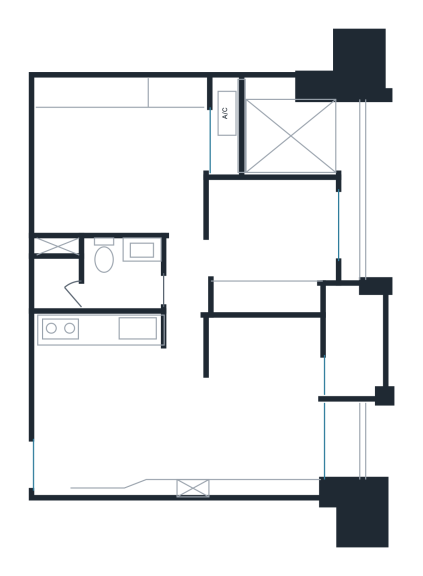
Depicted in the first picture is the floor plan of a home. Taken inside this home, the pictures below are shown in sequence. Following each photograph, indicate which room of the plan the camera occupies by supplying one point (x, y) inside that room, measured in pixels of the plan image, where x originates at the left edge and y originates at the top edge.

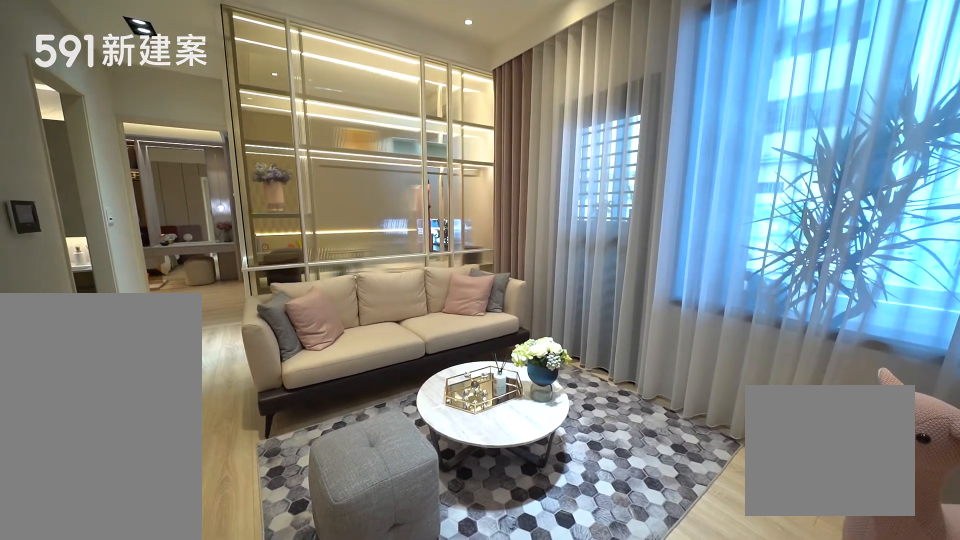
(245, 406)
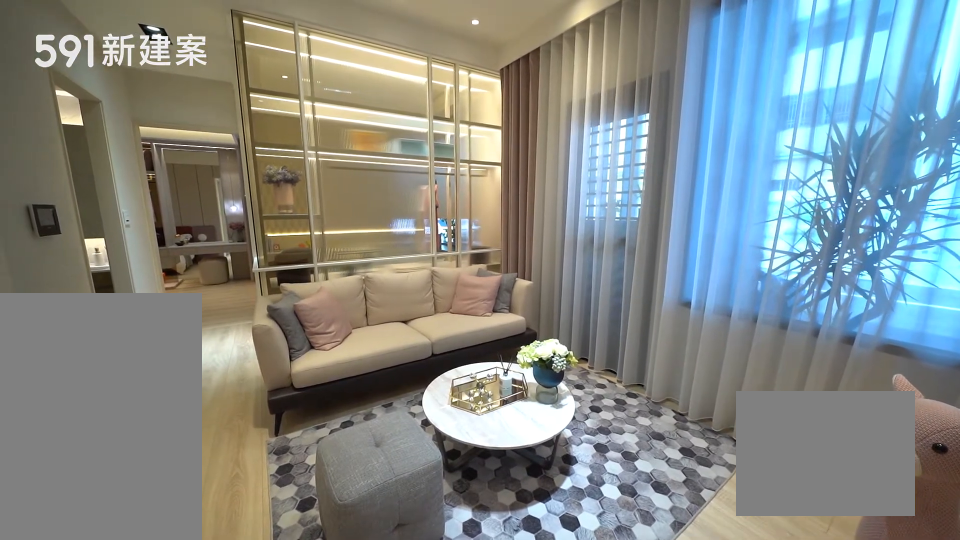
(245, 406)
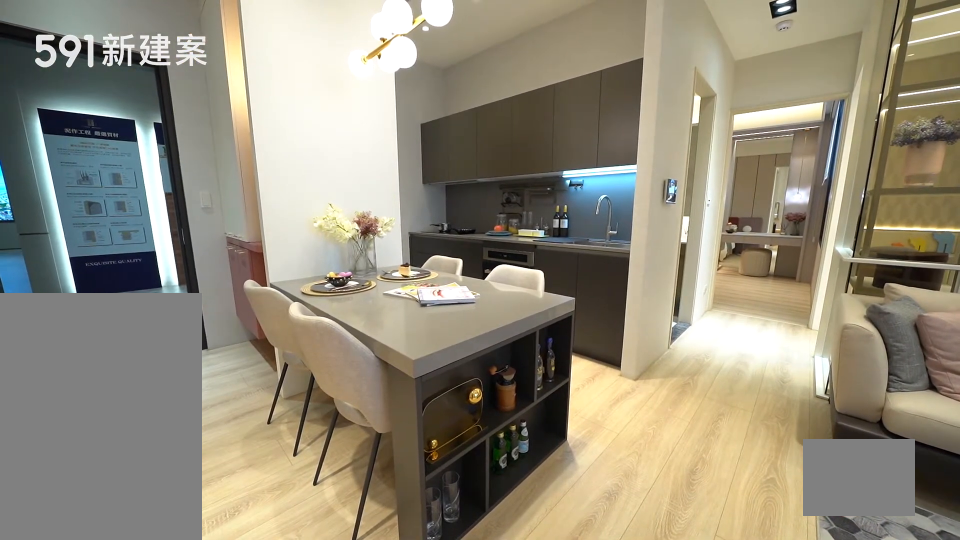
(97, 400)
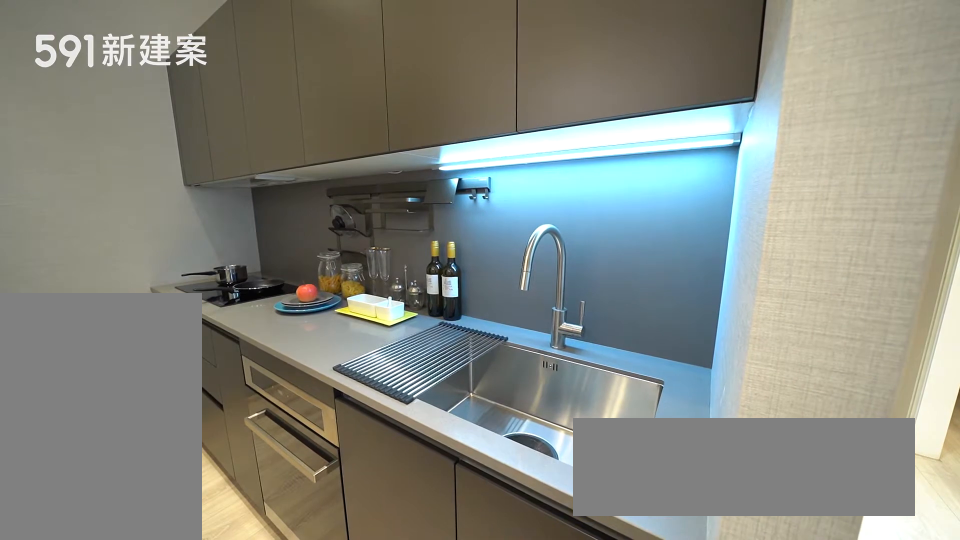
(93, 336)
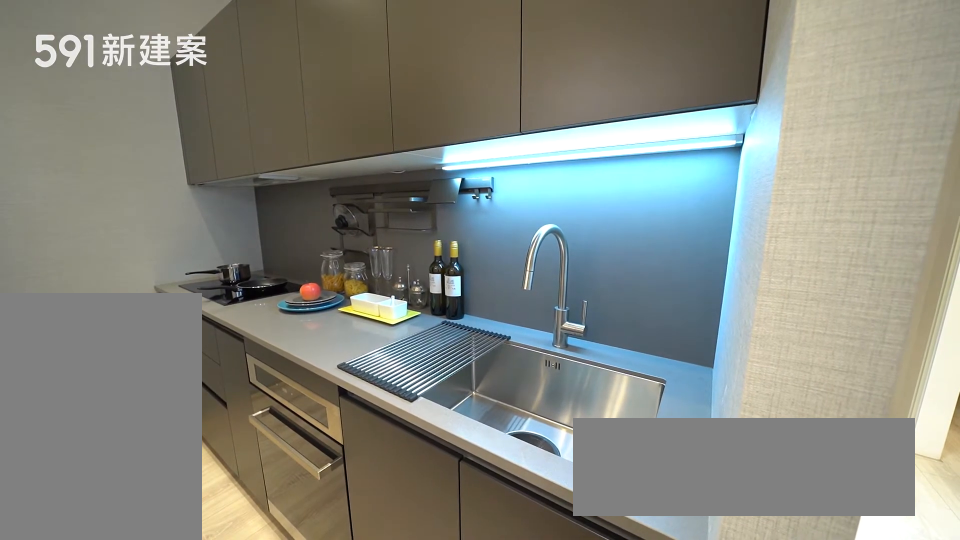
(93, 336)
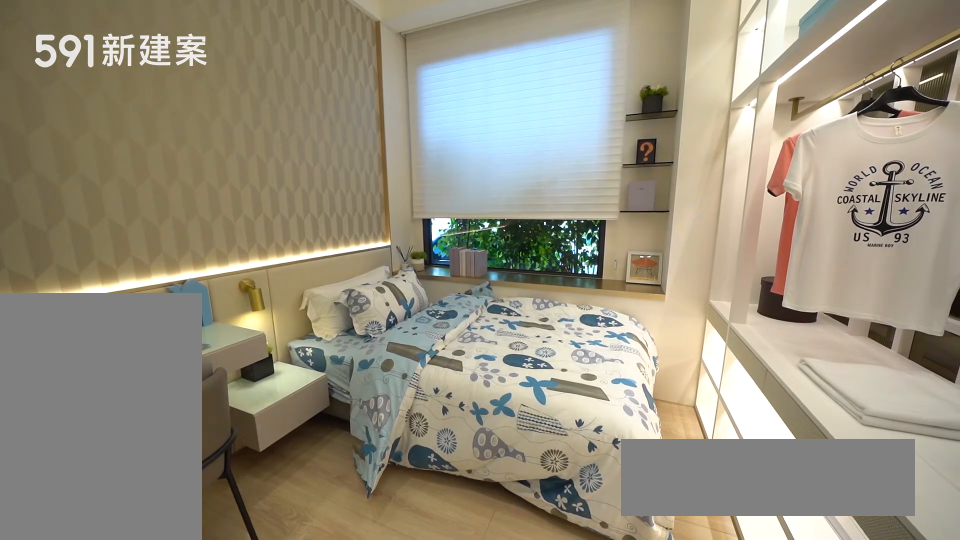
(275, 244)
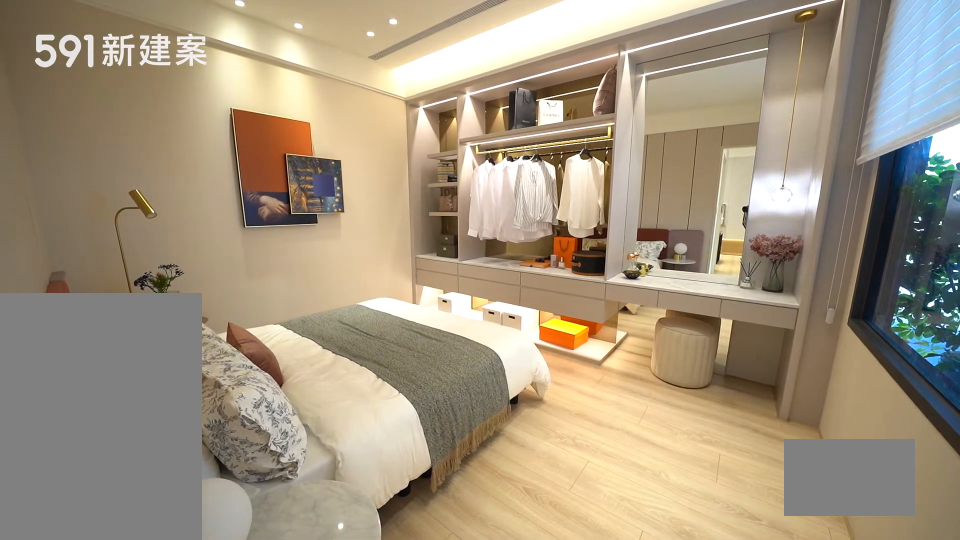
(119, 153)
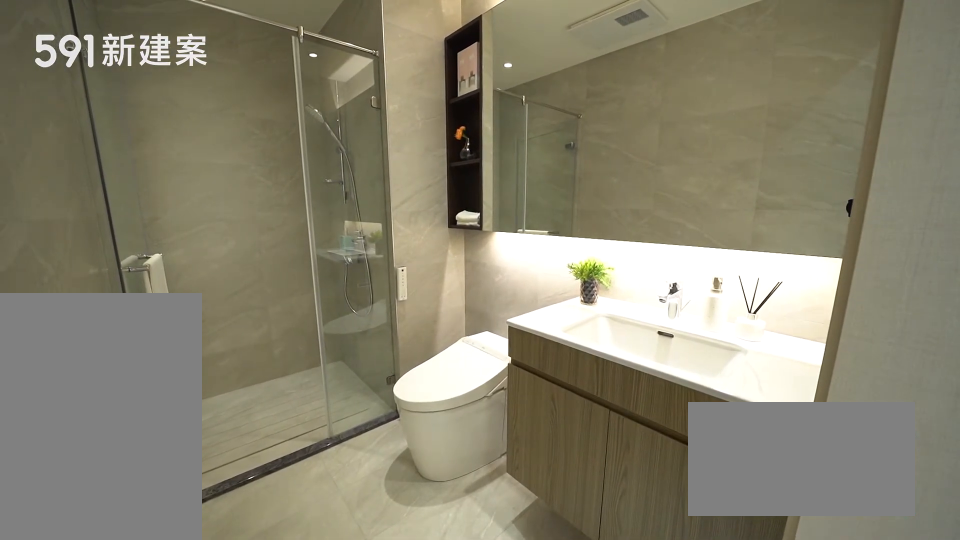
(94, 274)
